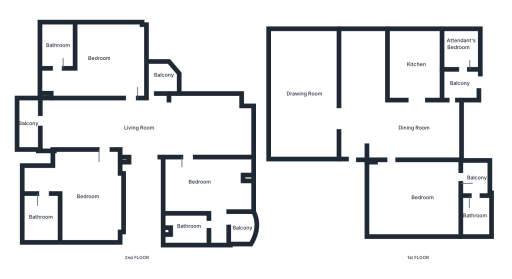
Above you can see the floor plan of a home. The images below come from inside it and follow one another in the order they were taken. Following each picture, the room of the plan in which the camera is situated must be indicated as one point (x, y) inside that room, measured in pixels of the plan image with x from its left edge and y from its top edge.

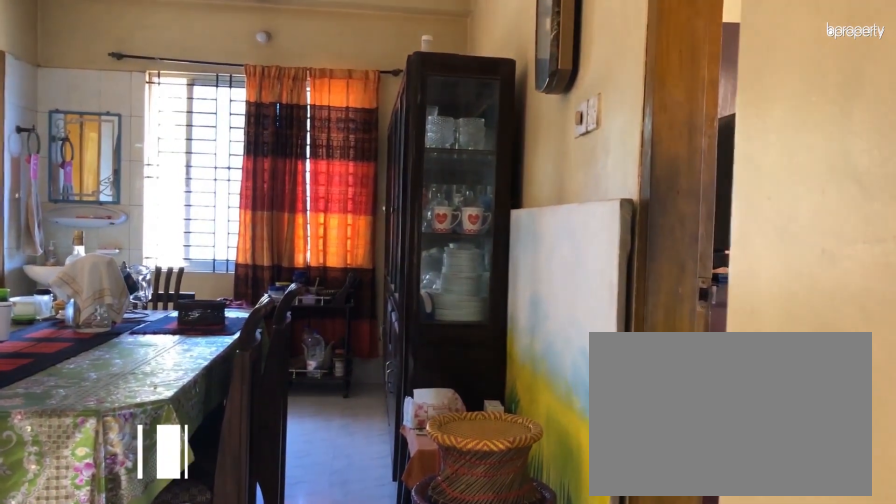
(418, 130)
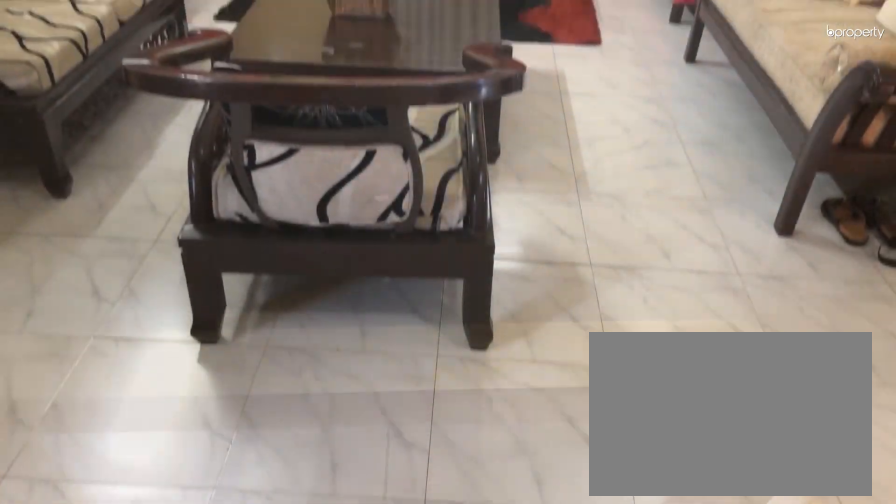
(300, 92)
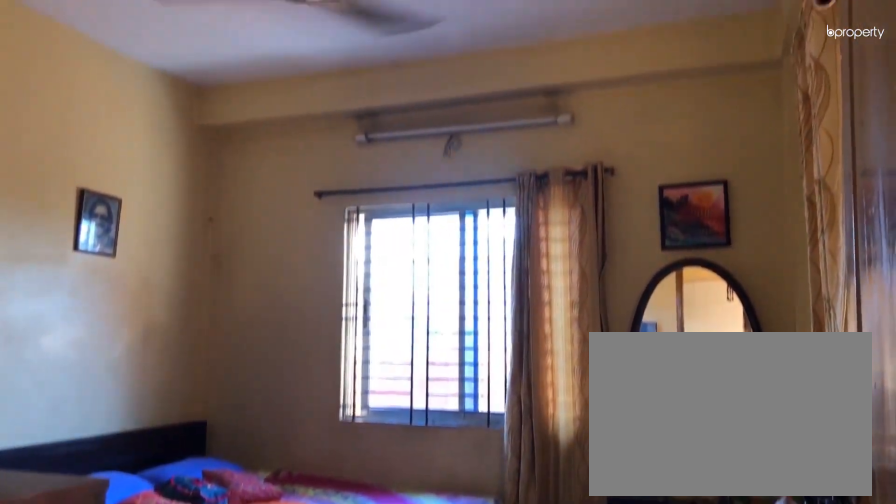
(414, 198)
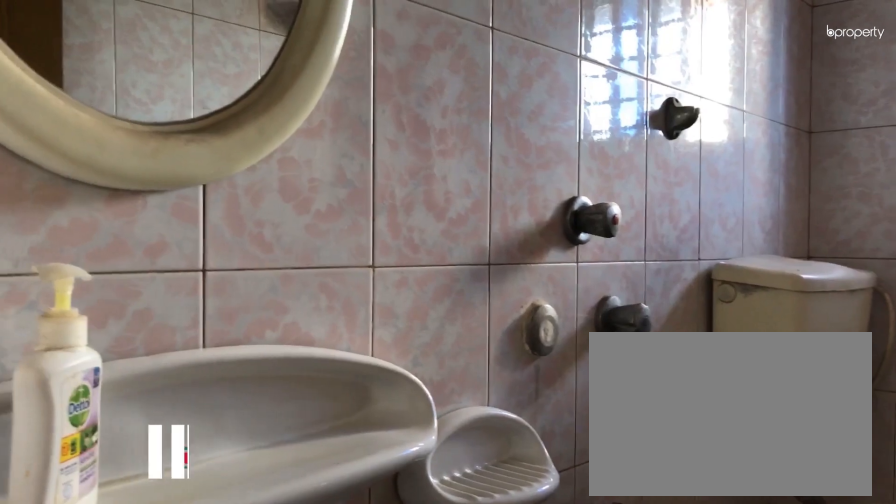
(482, 216)
